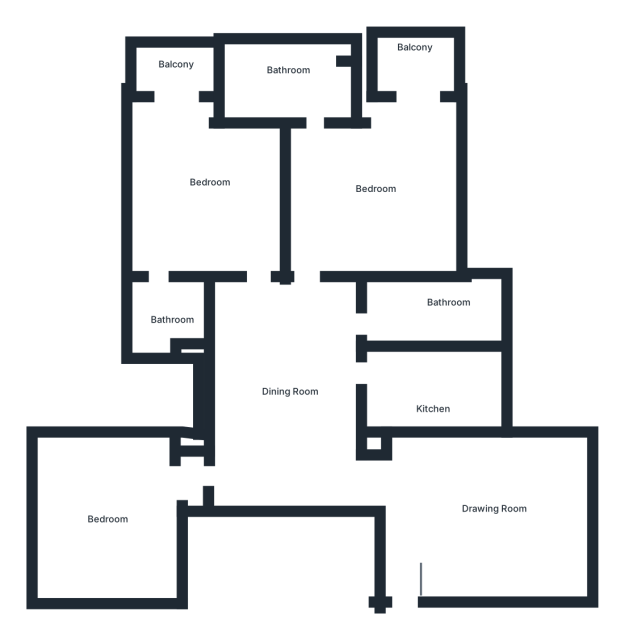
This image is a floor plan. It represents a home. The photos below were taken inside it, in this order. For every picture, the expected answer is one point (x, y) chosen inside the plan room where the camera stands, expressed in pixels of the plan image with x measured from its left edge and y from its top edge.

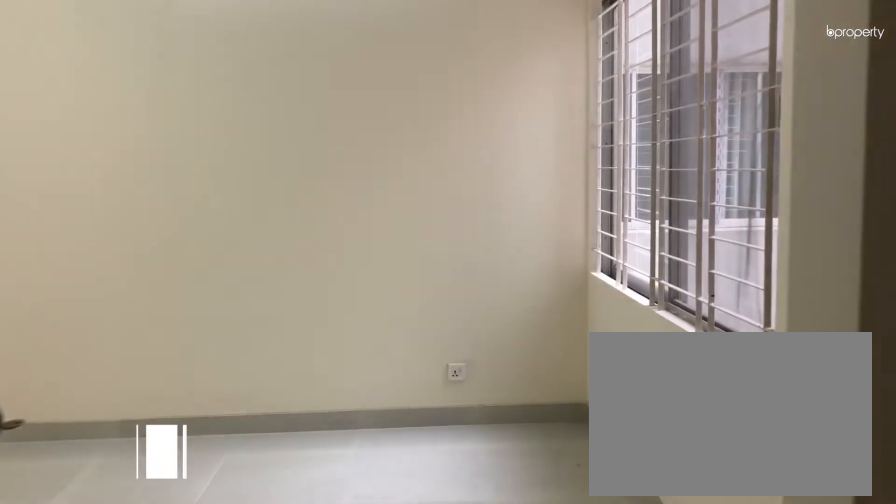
(106, 521)
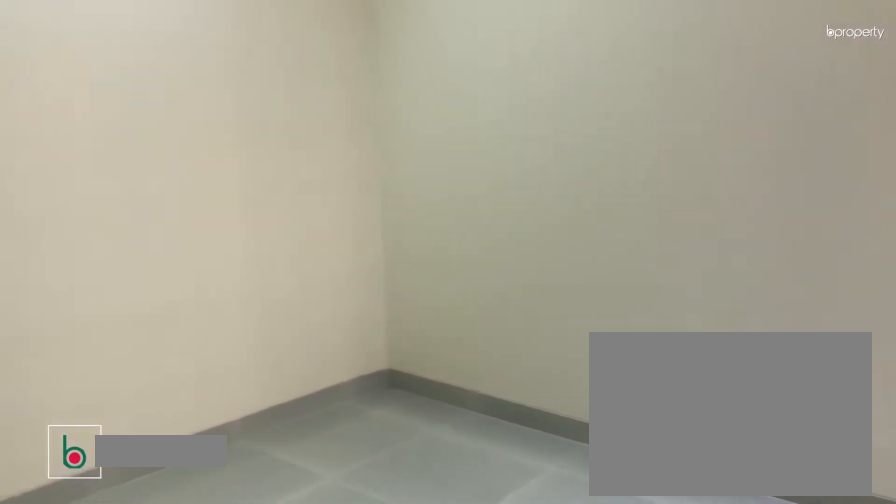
(106, 521)
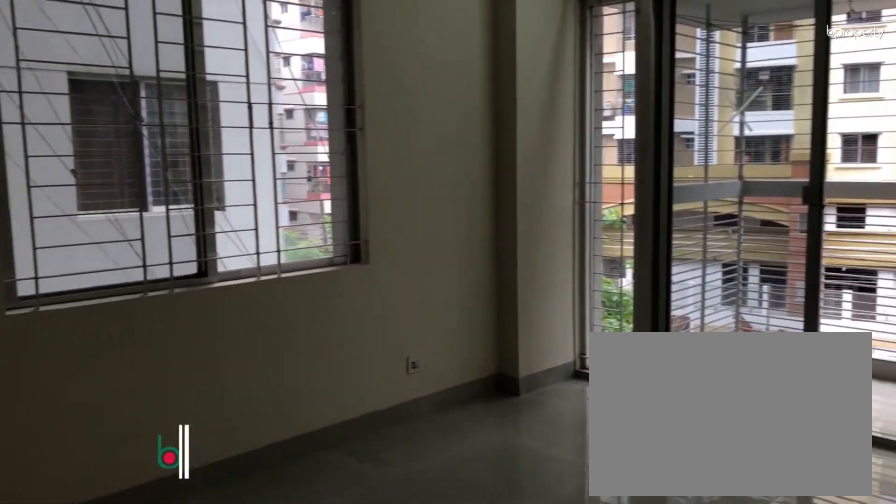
(210, 190)
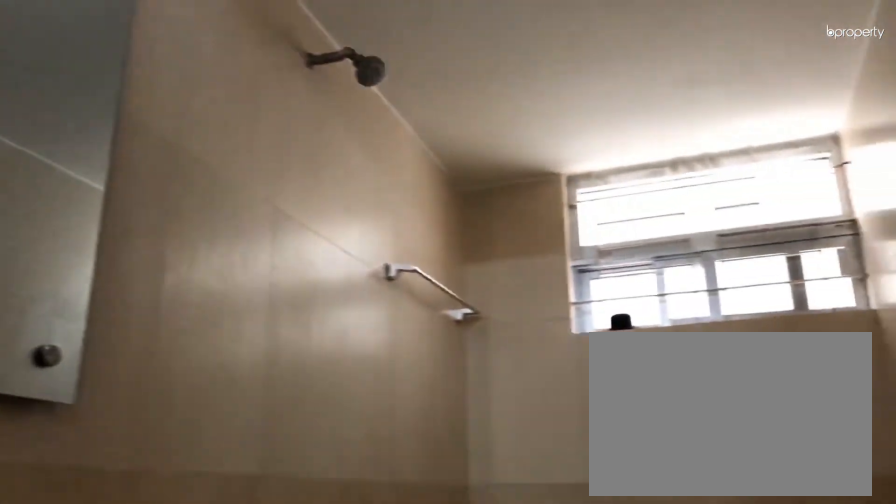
(442, 310)
